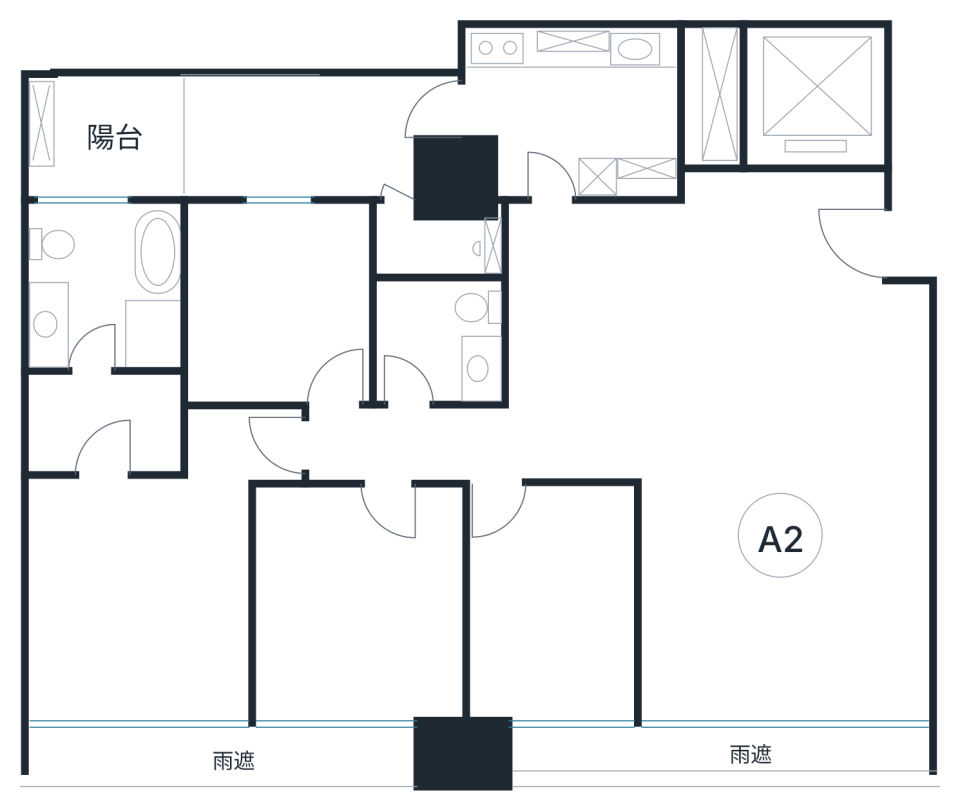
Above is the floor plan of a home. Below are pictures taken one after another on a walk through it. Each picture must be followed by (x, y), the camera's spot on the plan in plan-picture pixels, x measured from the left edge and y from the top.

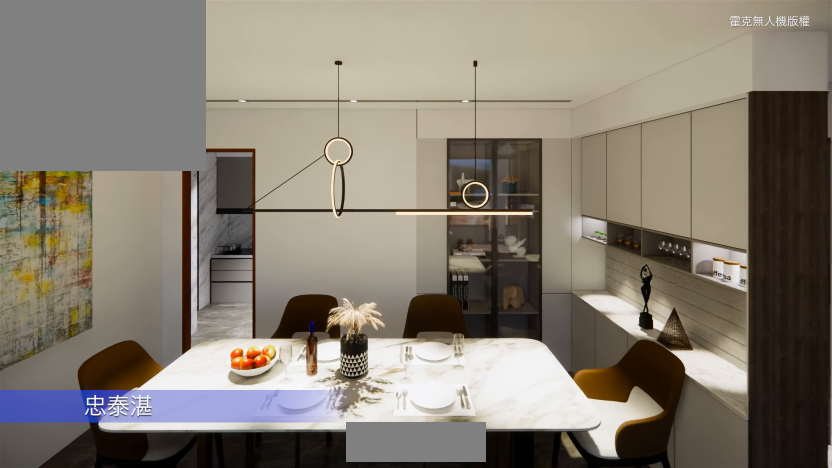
(668, 398)
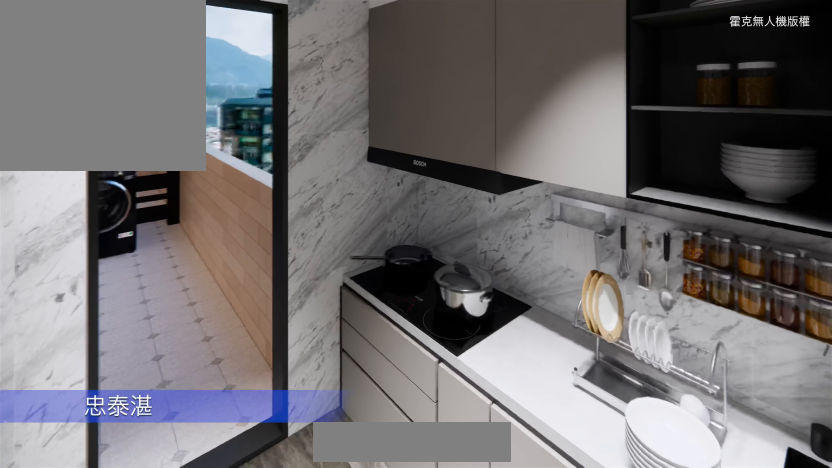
(524, 139)
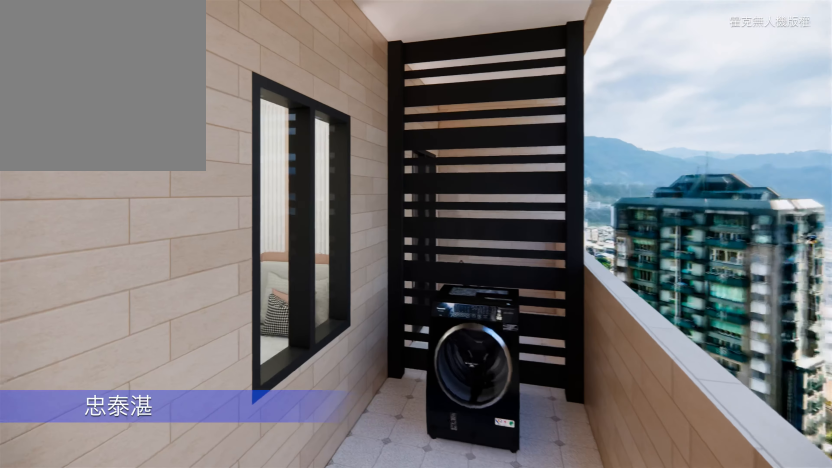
(403, 105)
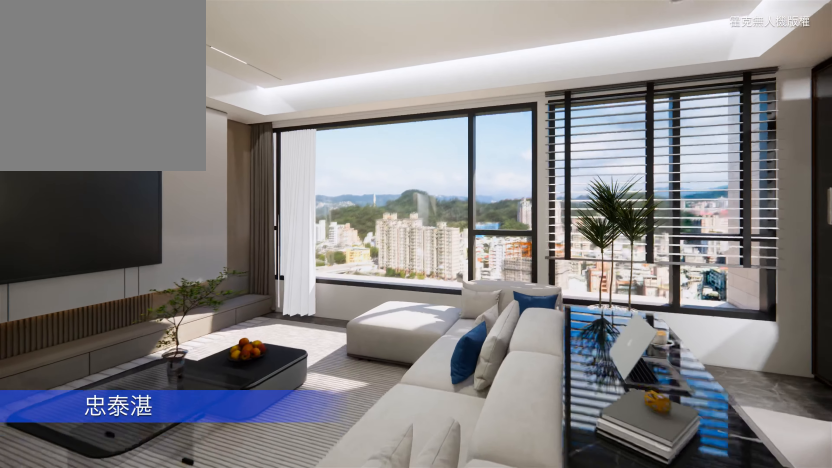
(690, 497)
